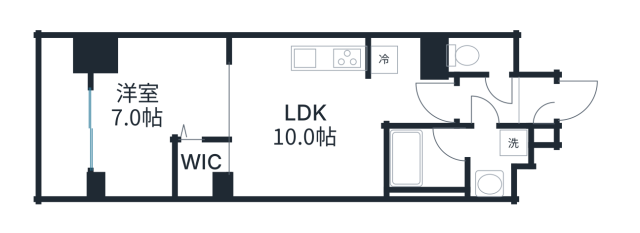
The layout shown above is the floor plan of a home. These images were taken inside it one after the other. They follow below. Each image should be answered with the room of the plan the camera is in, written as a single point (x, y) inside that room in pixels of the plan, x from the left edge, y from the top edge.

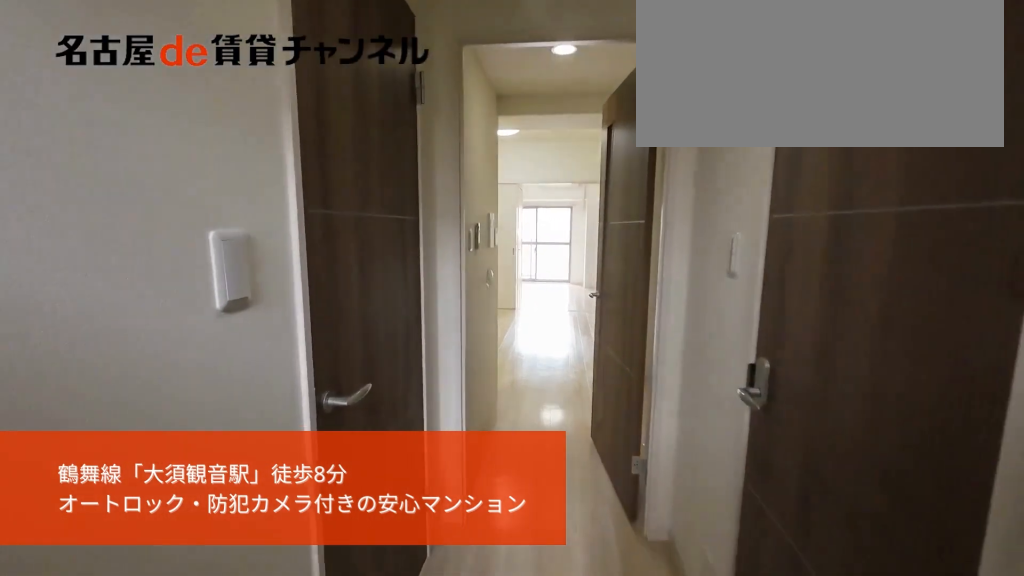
(537, 106)
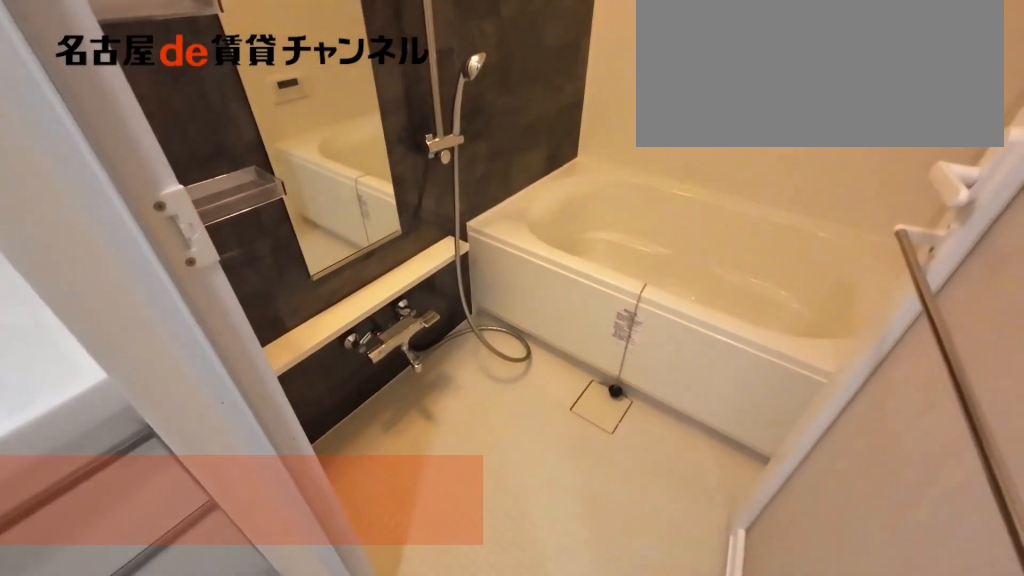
(454, 160)
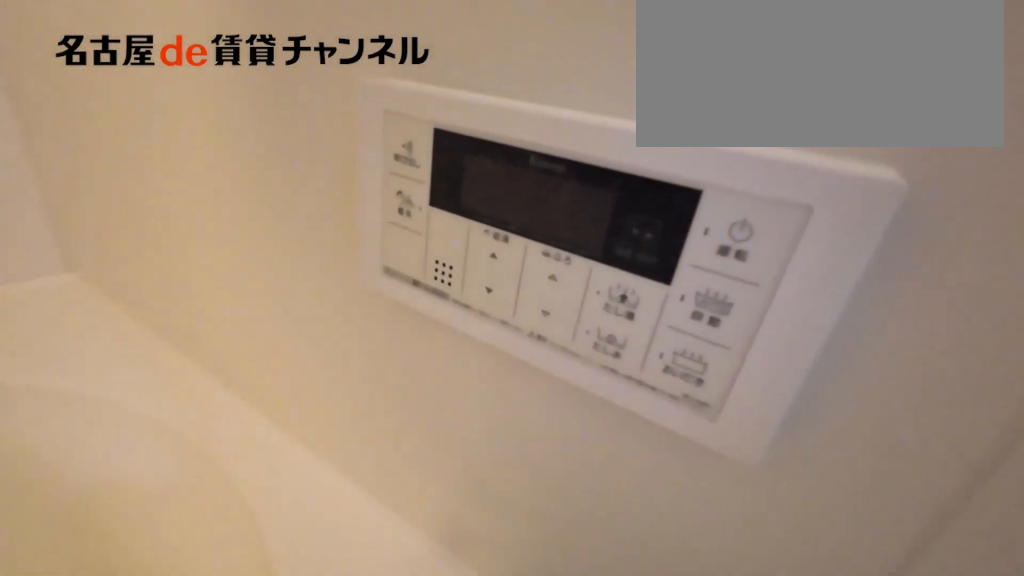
(454, 160)
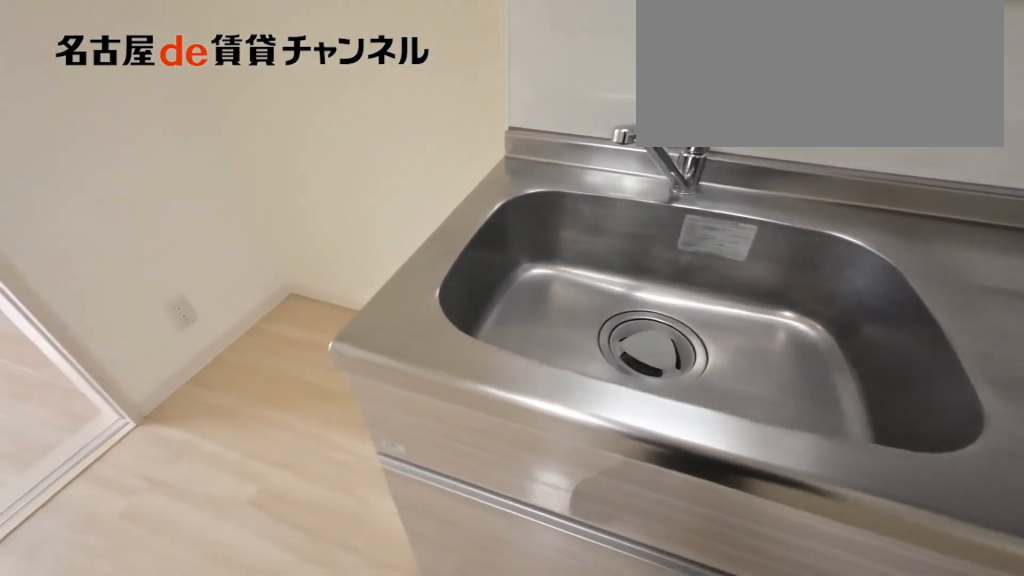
(307, 116)
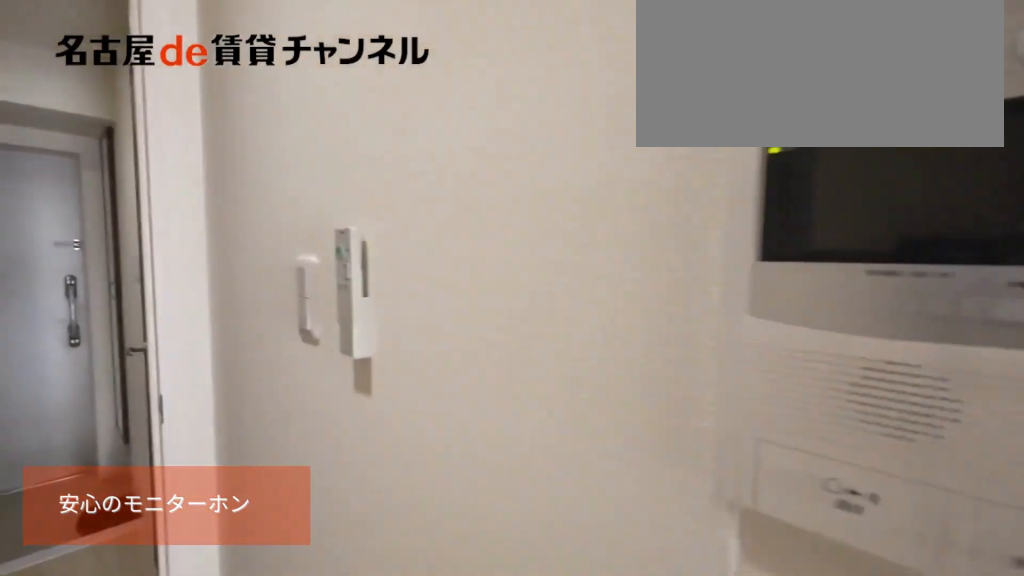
(307, 116)
